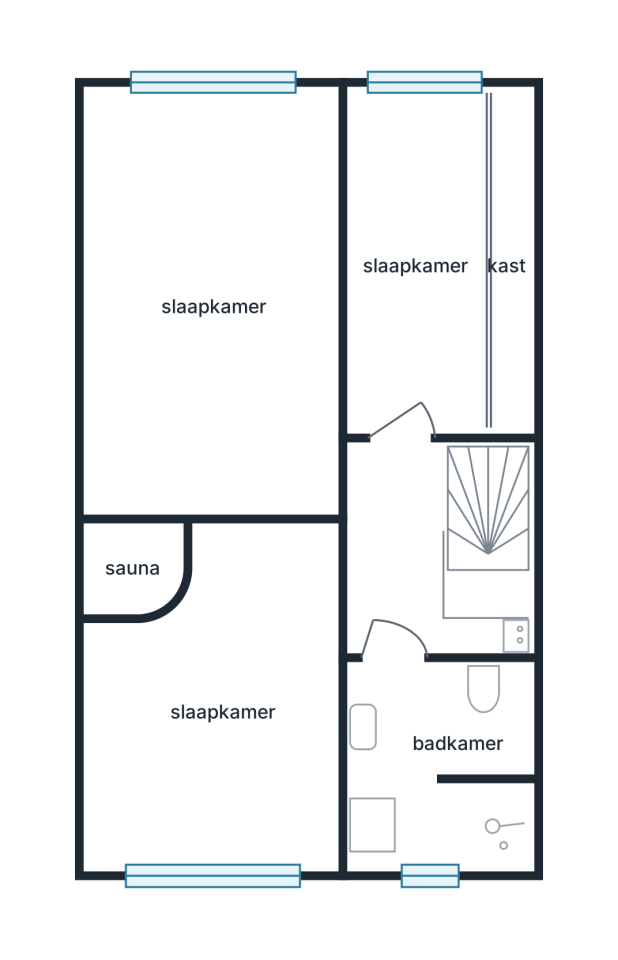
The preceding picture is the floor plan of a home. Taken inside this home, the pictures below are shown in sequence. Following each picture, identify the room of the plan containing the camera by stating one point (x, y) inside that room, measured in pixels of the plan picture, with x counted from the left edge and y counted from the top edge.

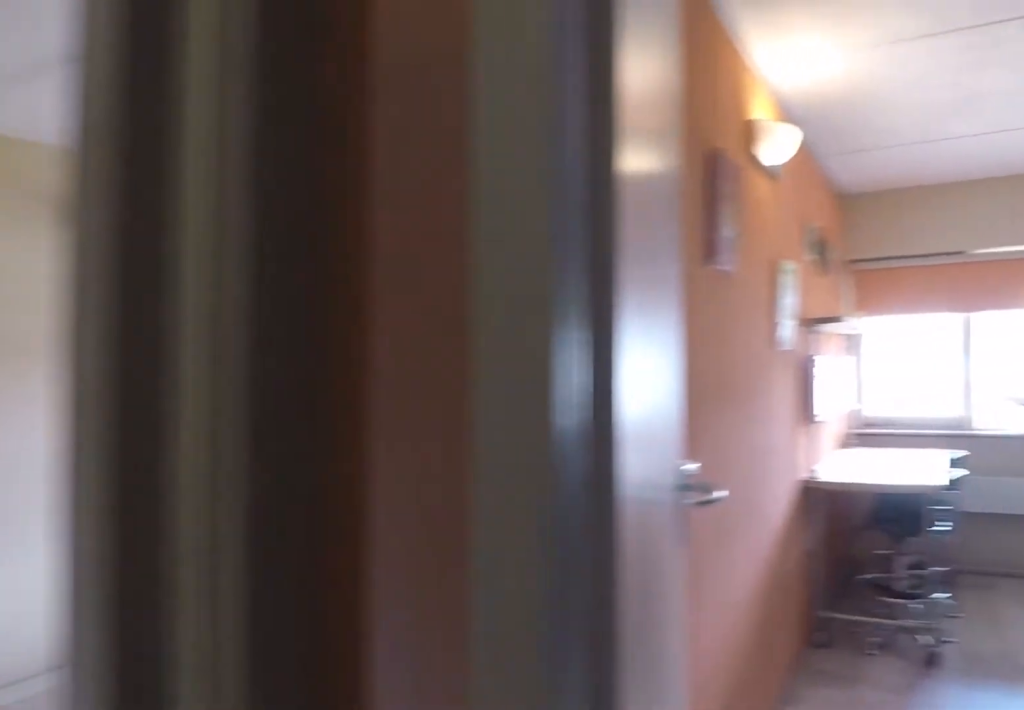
(406, 557)
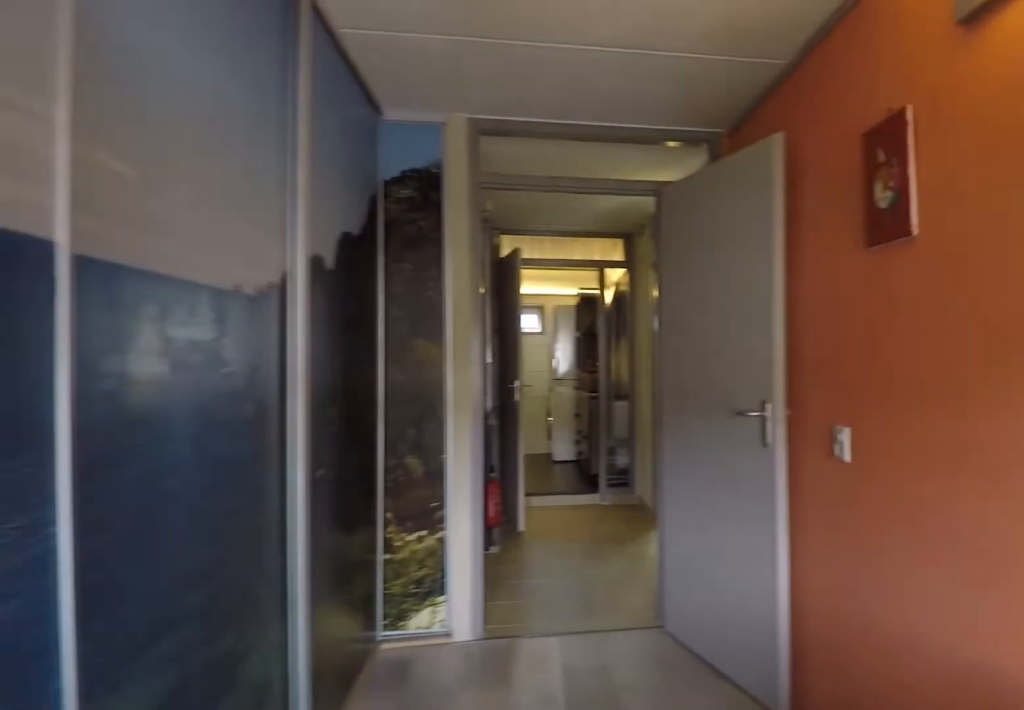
(415, 263)
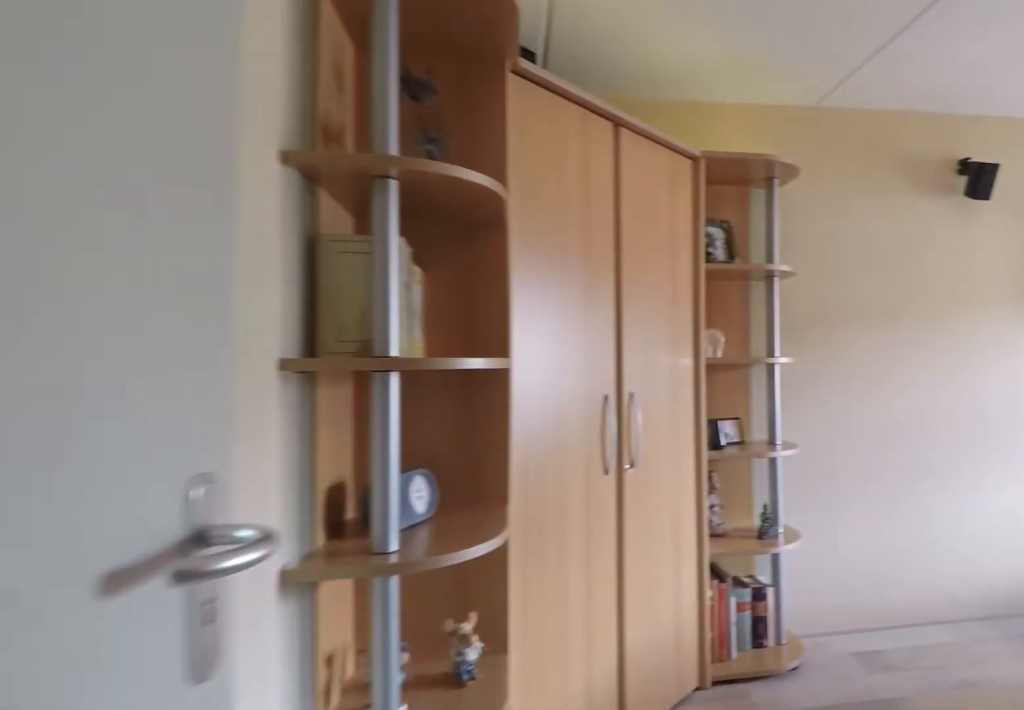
(144, 233)
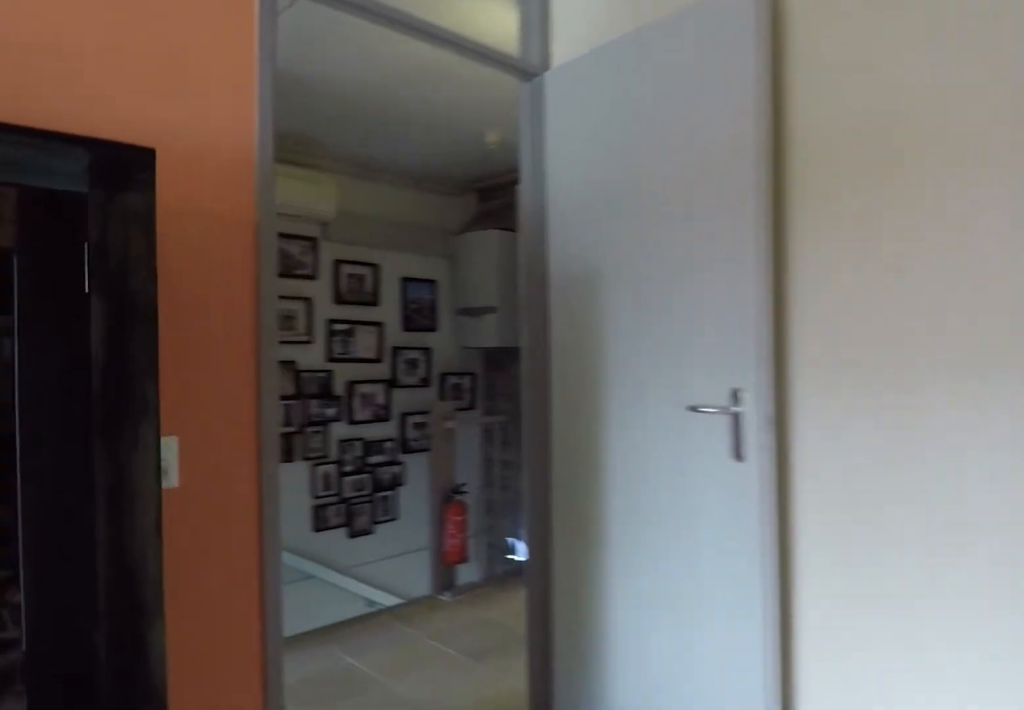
(144, 233)
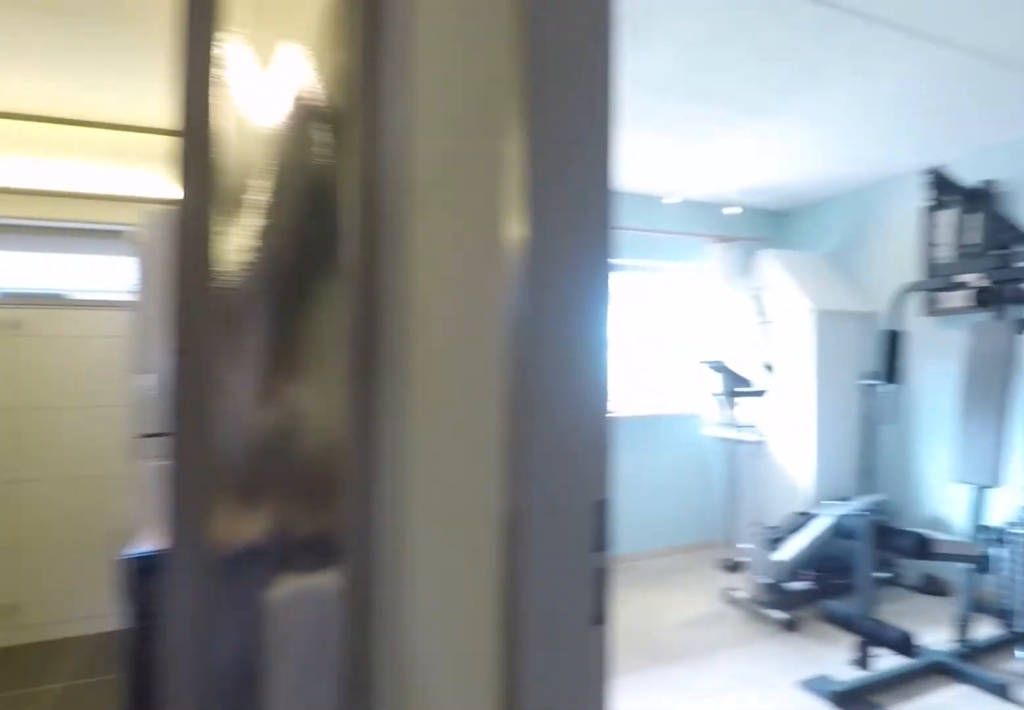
(404, 555)
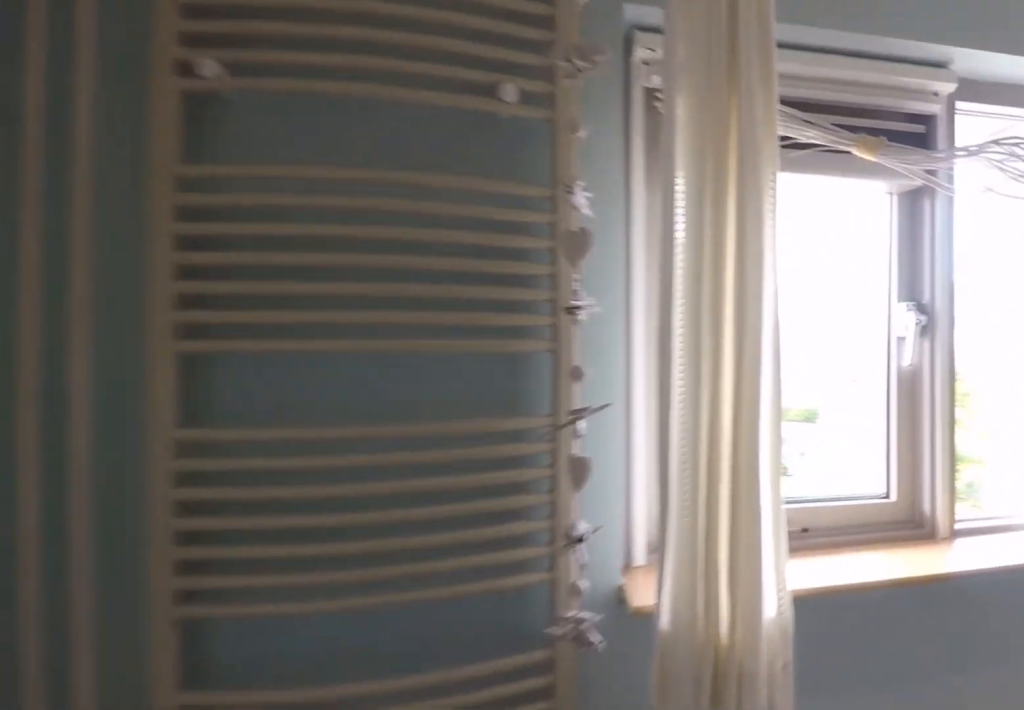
(223, 709)
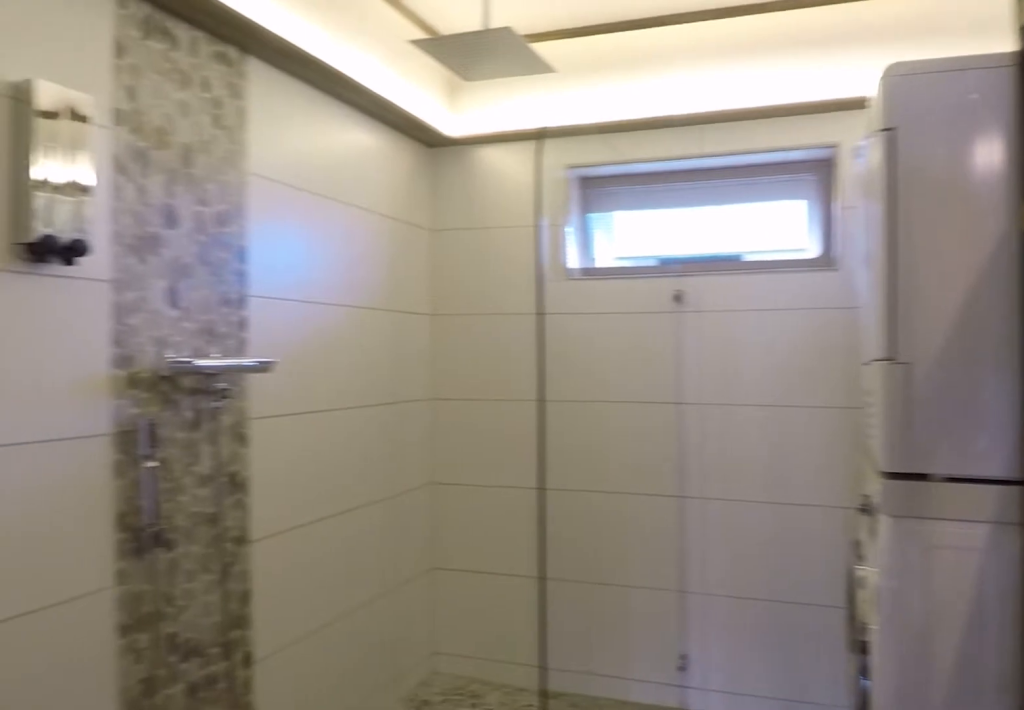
(436, 763)
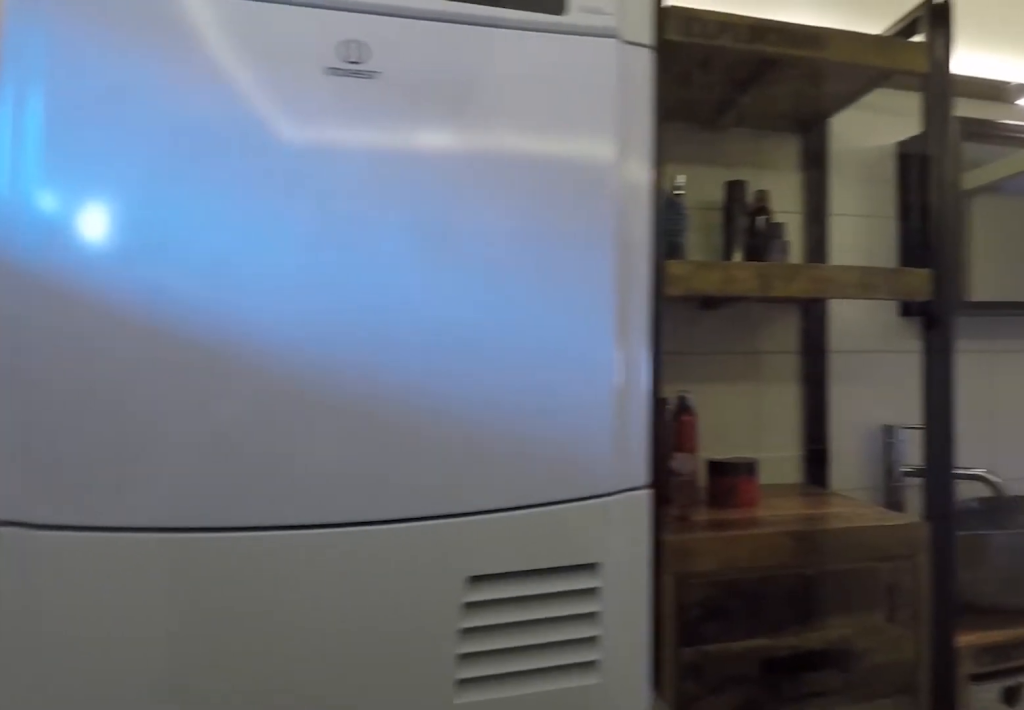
(436, 763)
